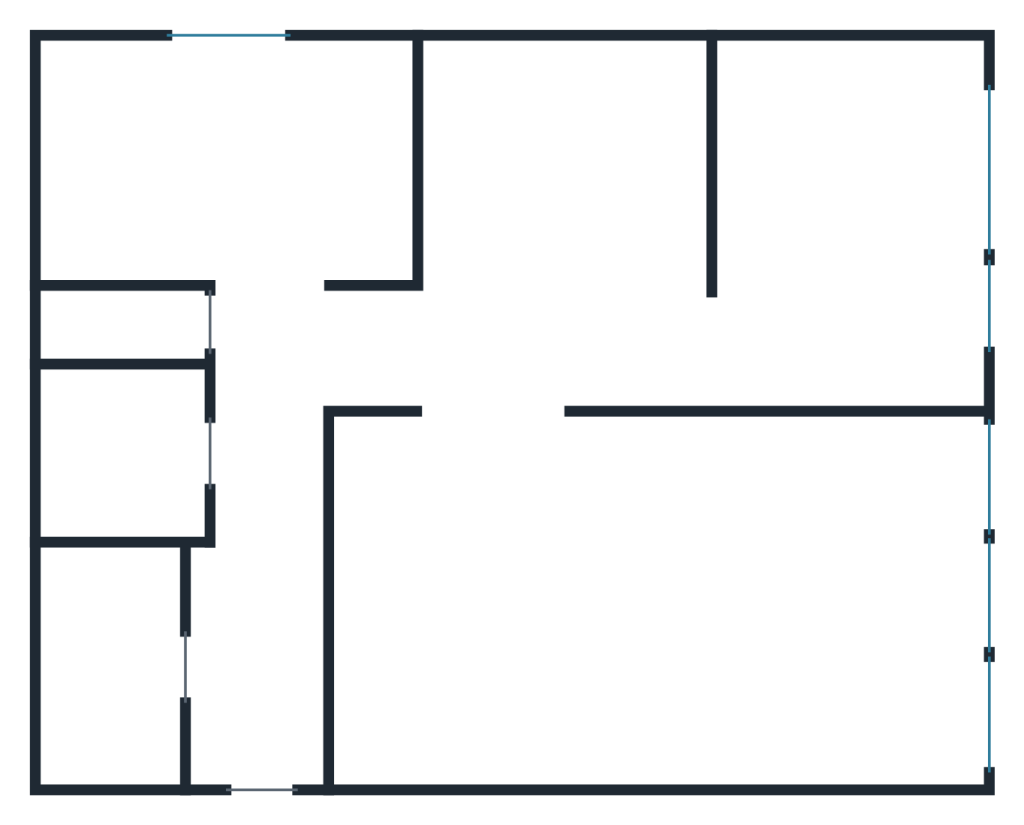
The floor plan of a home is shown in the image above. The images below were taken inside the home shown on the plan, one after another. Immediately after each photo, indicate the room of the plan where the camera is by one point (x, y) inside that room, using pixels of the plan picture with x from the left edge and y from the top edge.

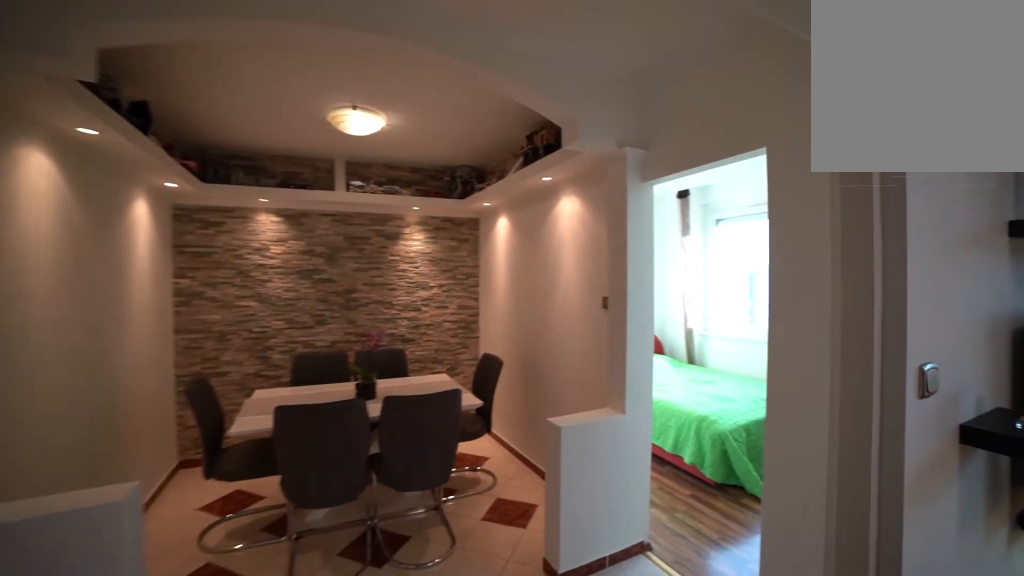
(486, 412)
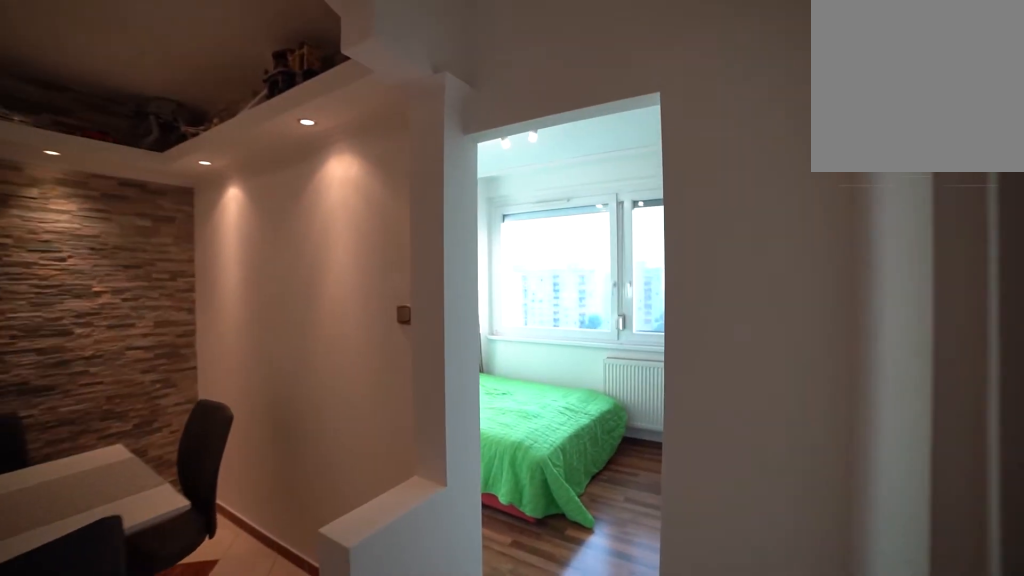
(709, 340)
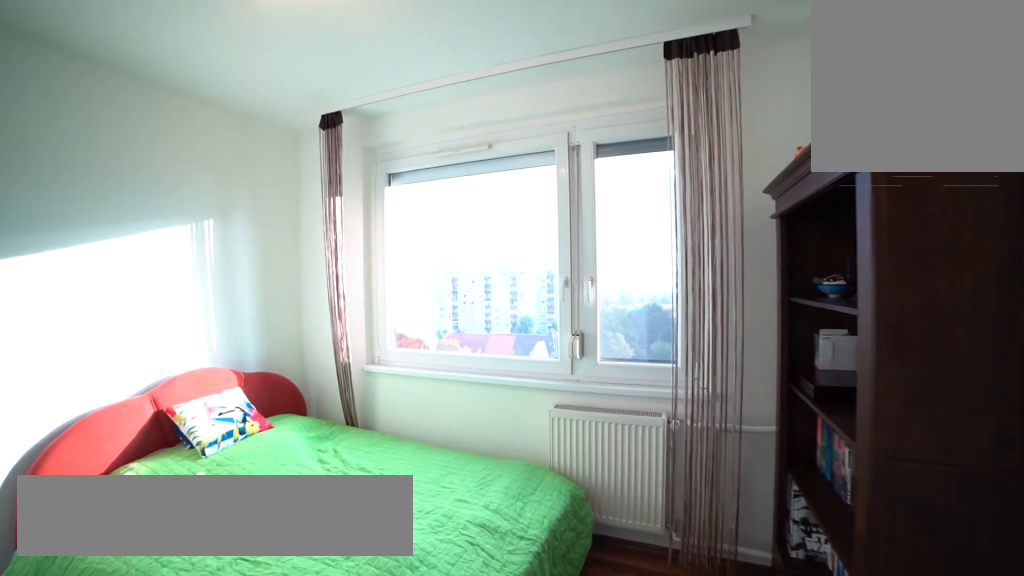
(708, 338)
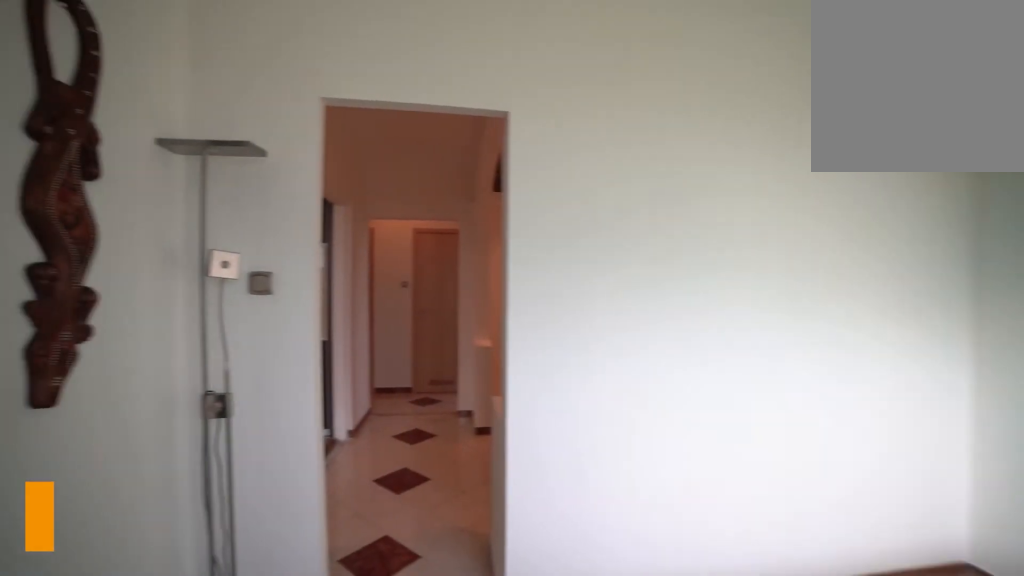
(846, 349)
